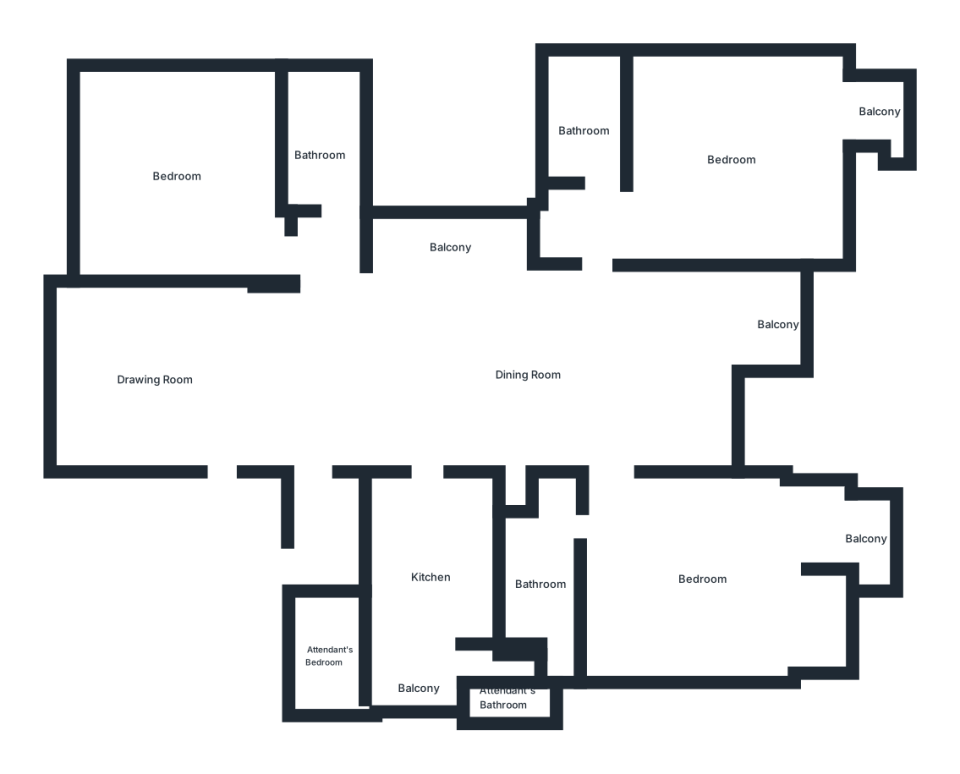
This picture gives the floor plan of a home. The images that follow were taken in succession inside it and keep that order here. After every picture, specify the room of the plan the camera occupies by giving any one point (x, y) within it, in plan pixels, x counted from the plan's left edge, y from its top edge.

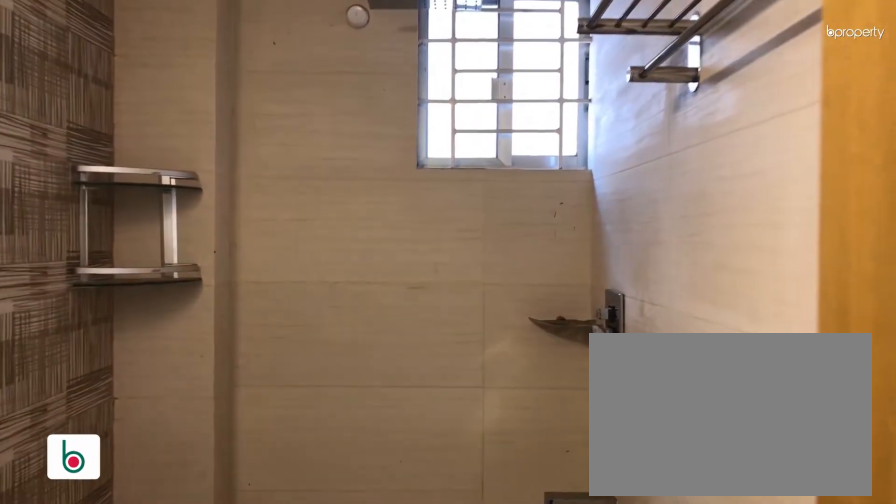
(323, 138)
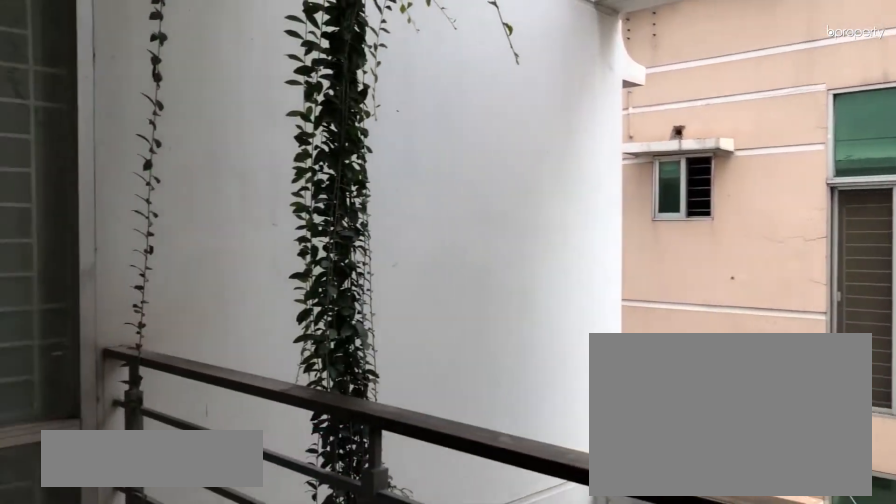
(444, 247)
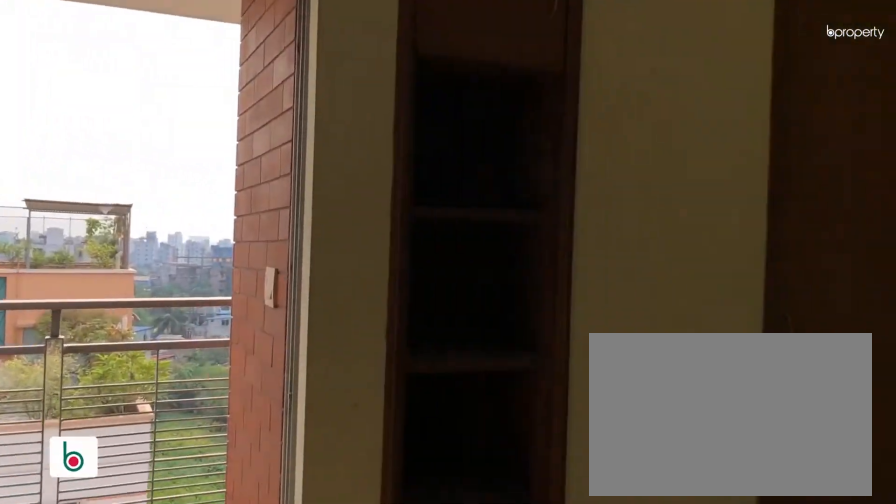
(733, 159)
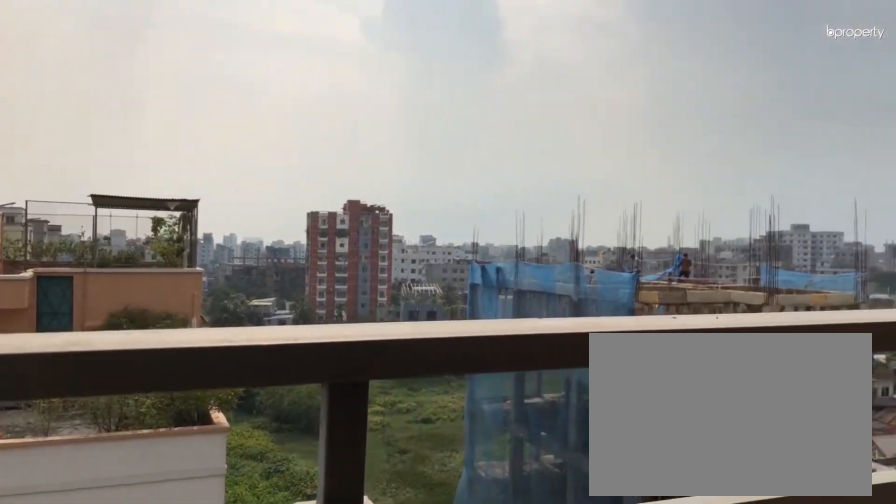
(883, 114)
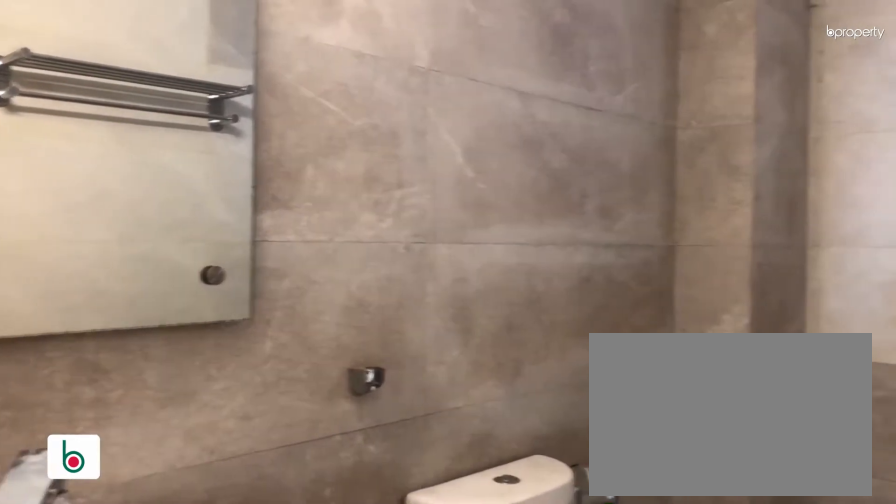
(583, 129)
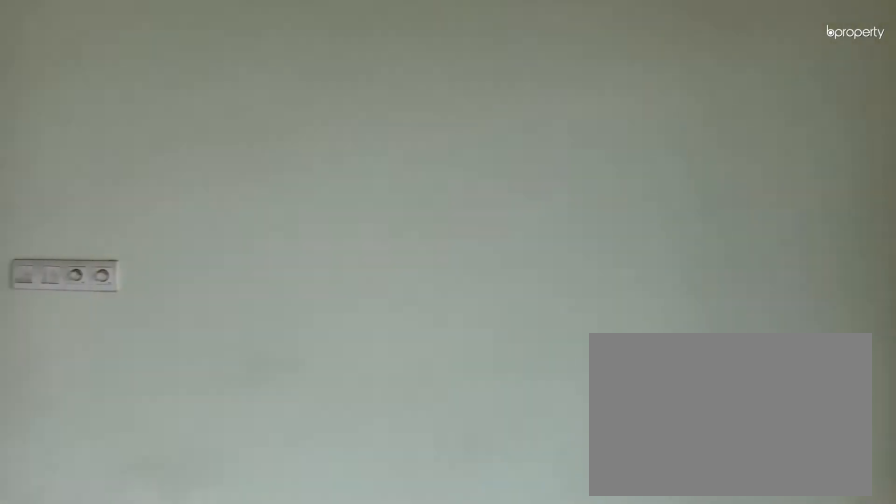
(696, 575)
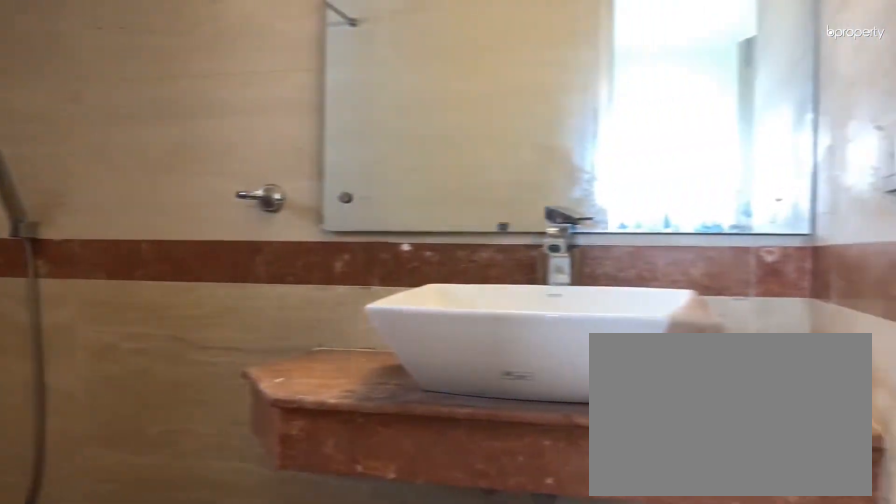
(543, 580)
